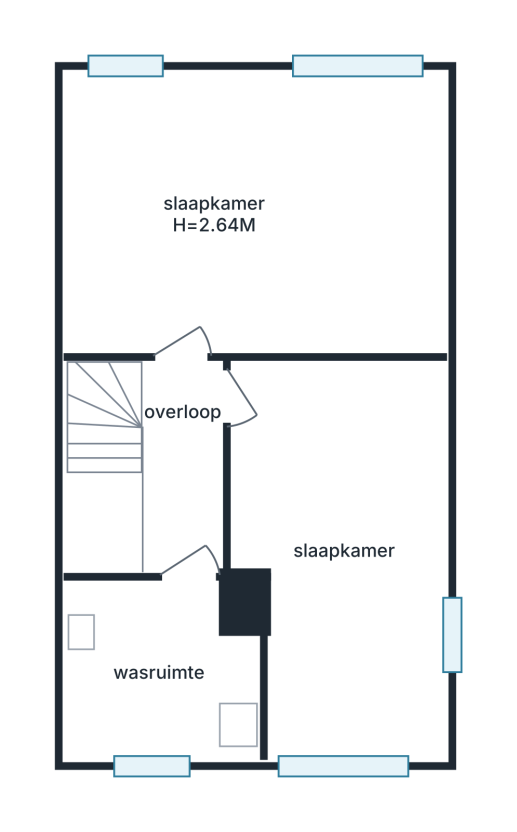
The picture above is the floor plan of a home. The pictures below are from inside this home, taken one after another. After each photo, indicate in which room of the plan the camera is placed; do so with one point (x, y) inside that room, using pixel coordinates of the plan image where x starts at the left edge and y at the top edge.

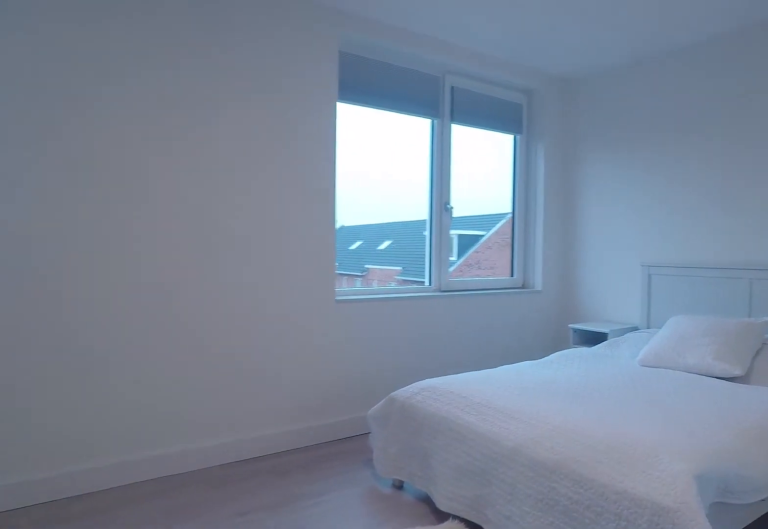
(91, 207)
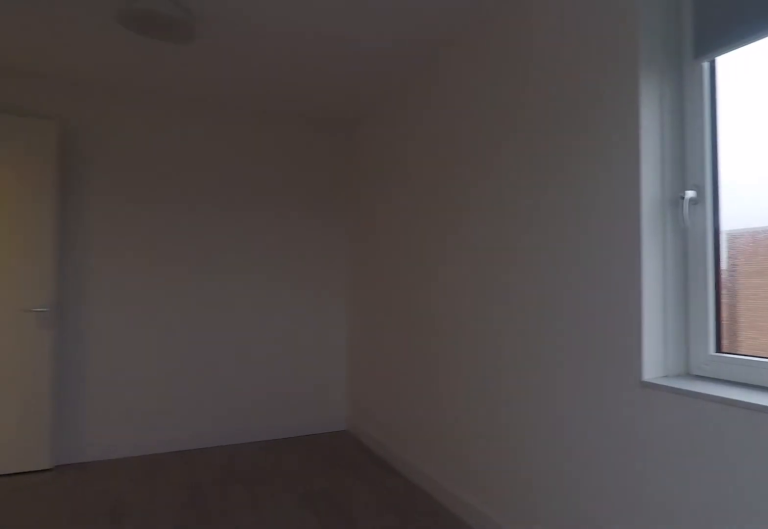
(347, 591)
